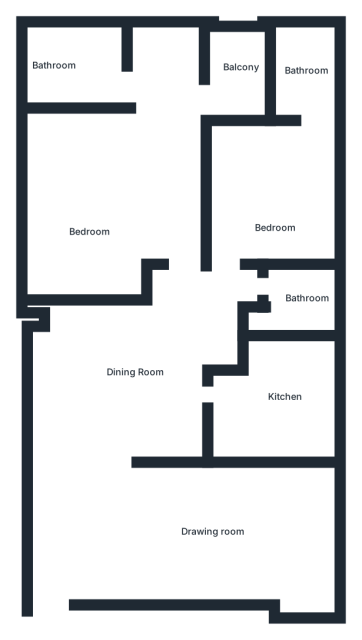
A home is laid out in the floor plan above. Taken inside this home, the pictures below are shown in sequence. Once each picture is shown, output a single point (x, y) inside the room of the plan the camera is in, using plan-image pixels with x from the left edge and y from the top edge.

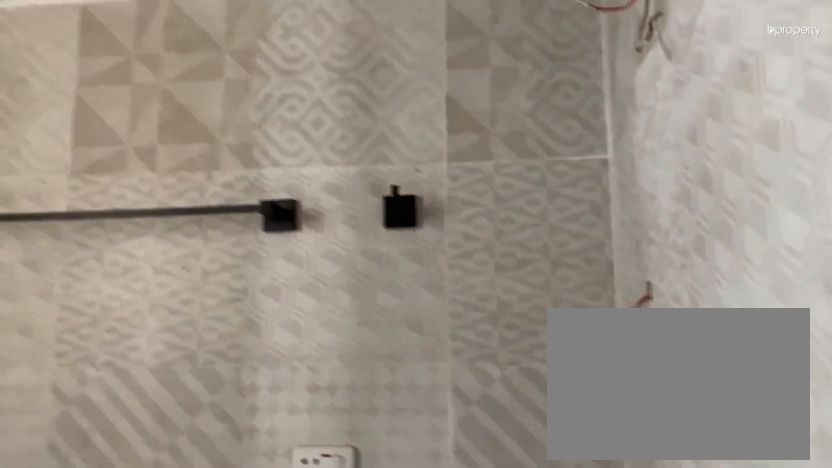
(295, 320)
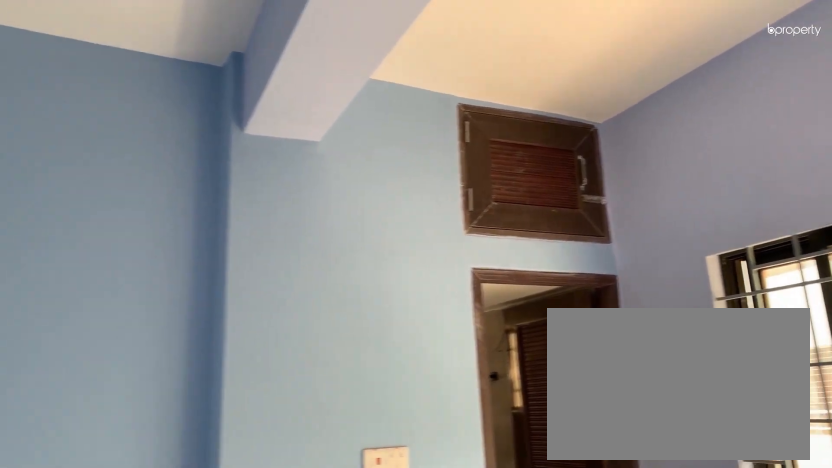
(275, 202)
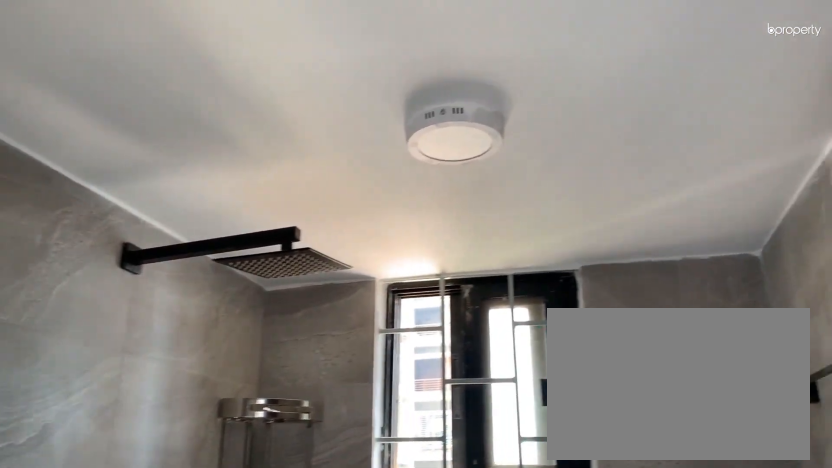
(305, 76)
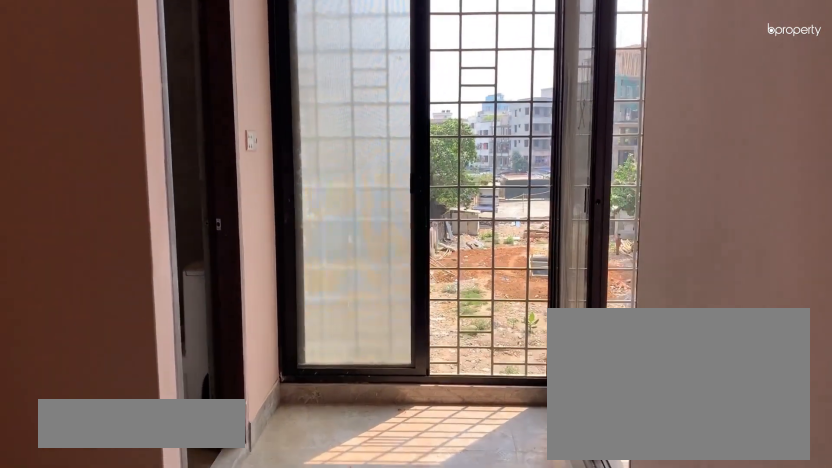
(88, 199)
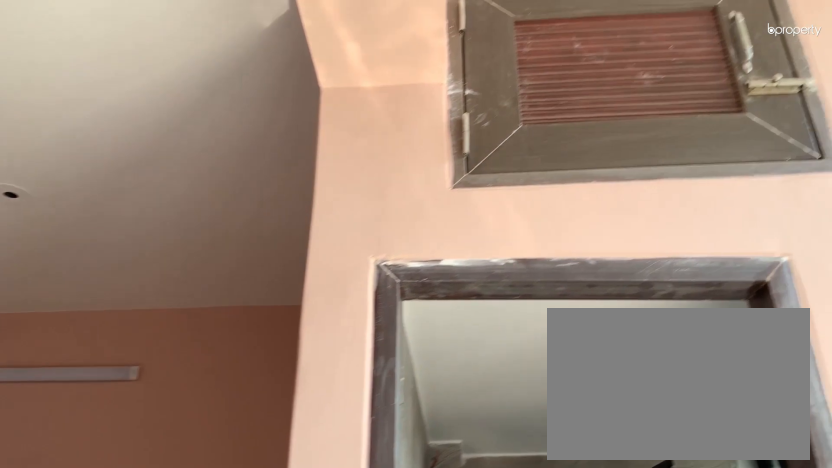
(88, 198)
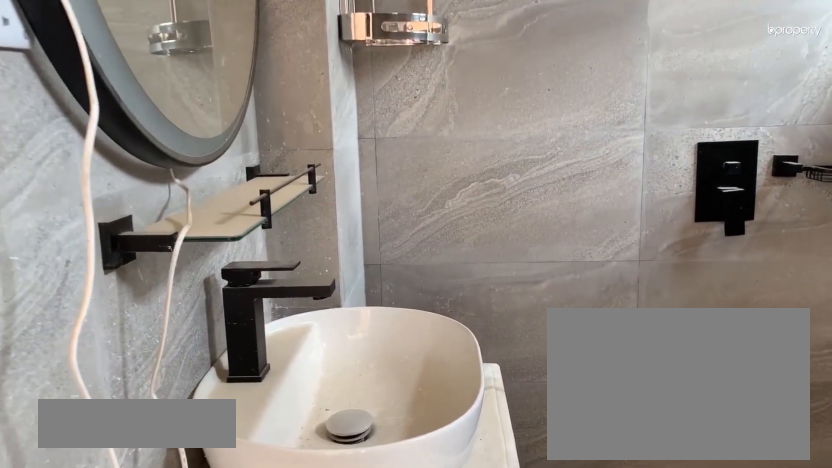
(61, 75)
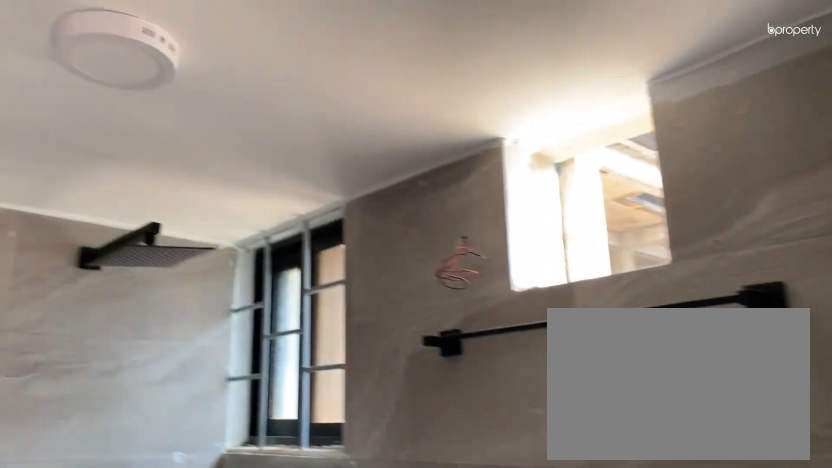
(61, 75)
